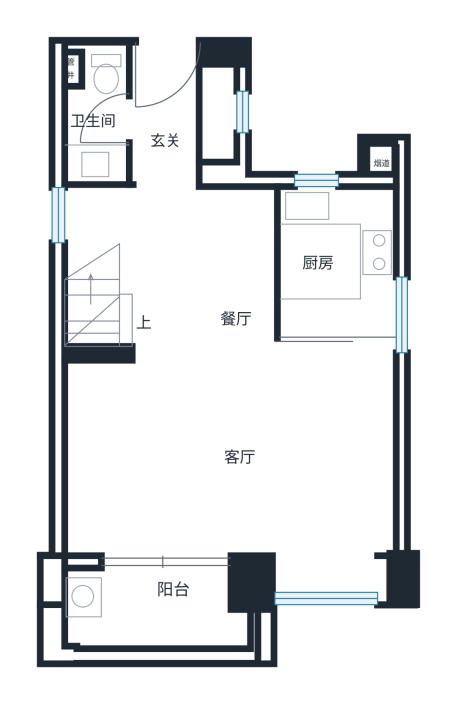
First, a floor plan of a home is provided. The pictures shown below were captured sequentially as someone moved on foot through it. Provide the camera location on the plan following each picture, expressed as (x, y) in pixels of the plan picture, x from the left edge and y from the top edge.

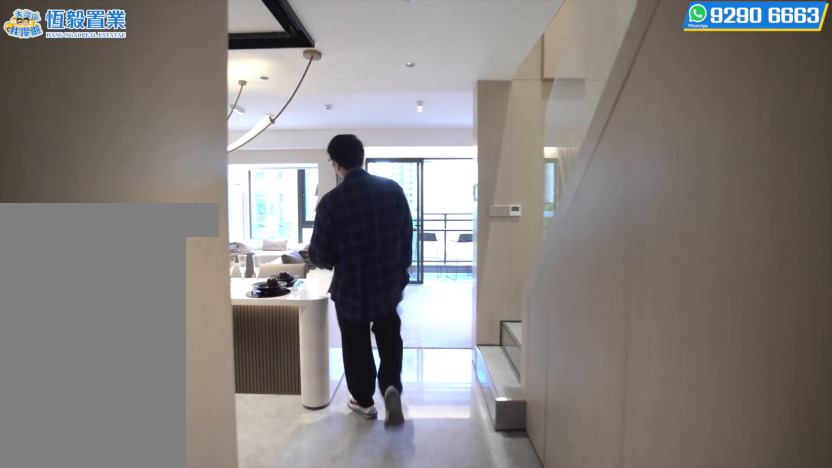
(162, 250)
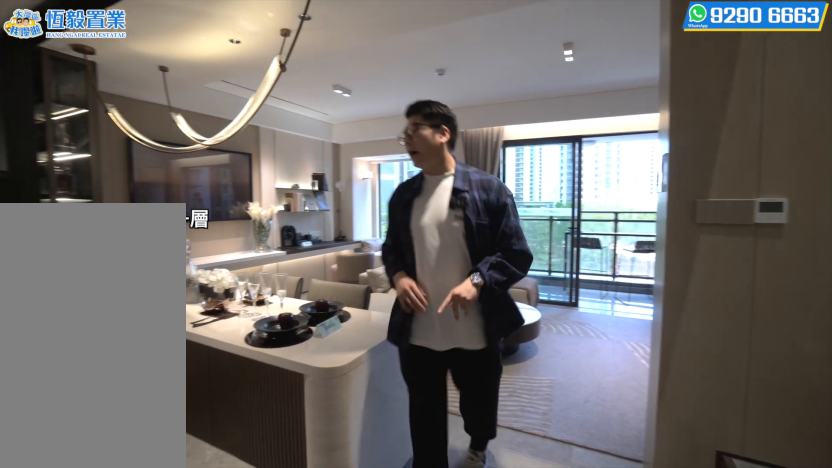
(164, 330)
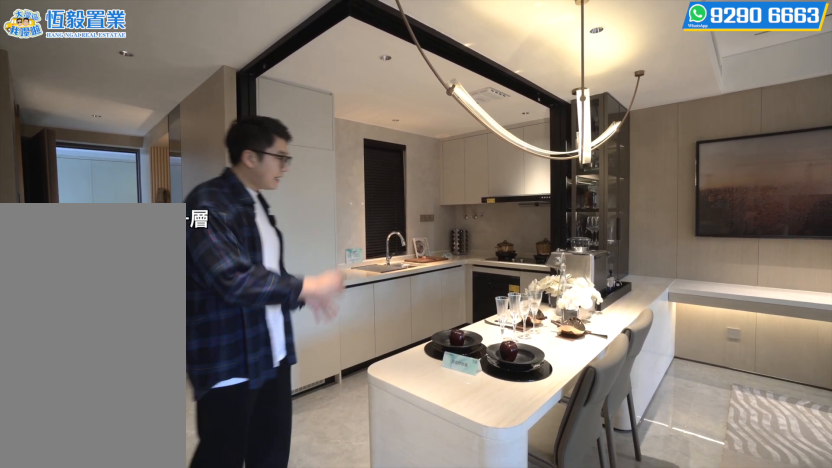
(181, 282)
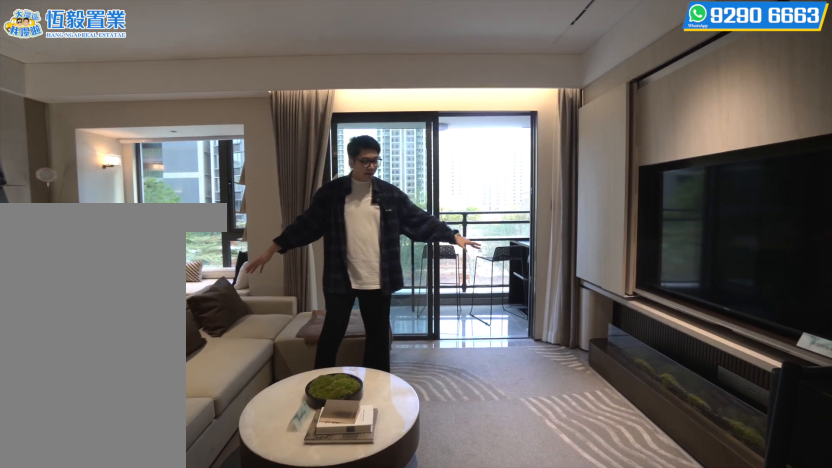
(205, 477)
